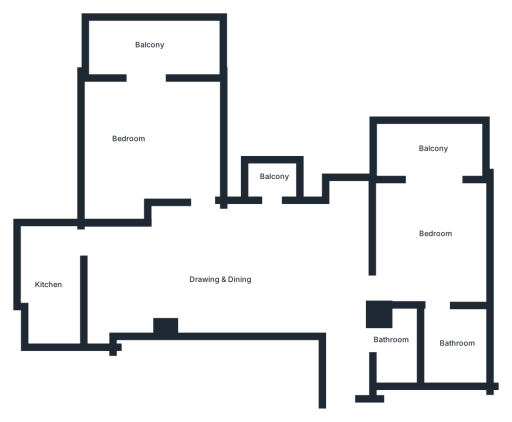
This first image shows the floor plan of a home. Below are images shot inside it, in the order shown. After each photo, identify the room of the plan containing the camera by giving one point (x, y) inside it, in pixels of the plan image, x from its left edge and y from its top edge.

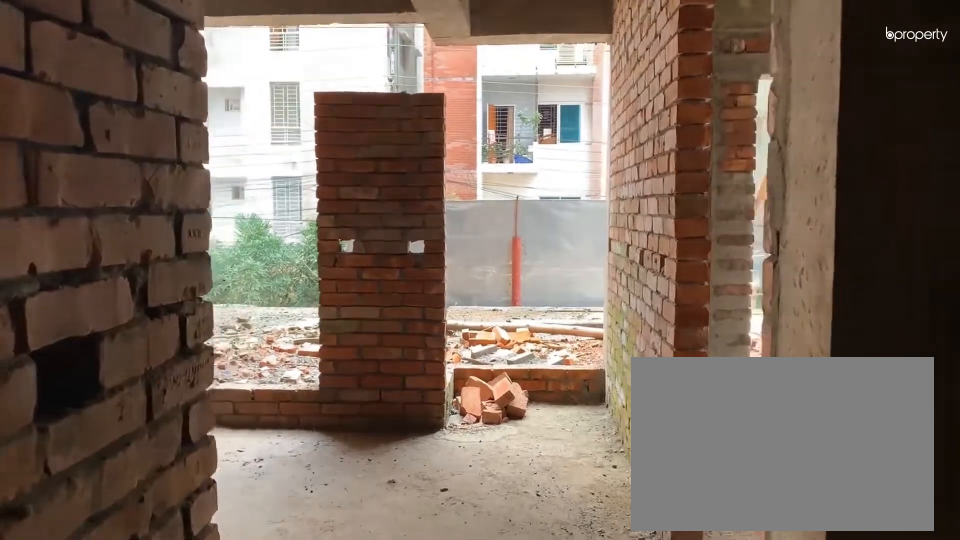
(343, 394)
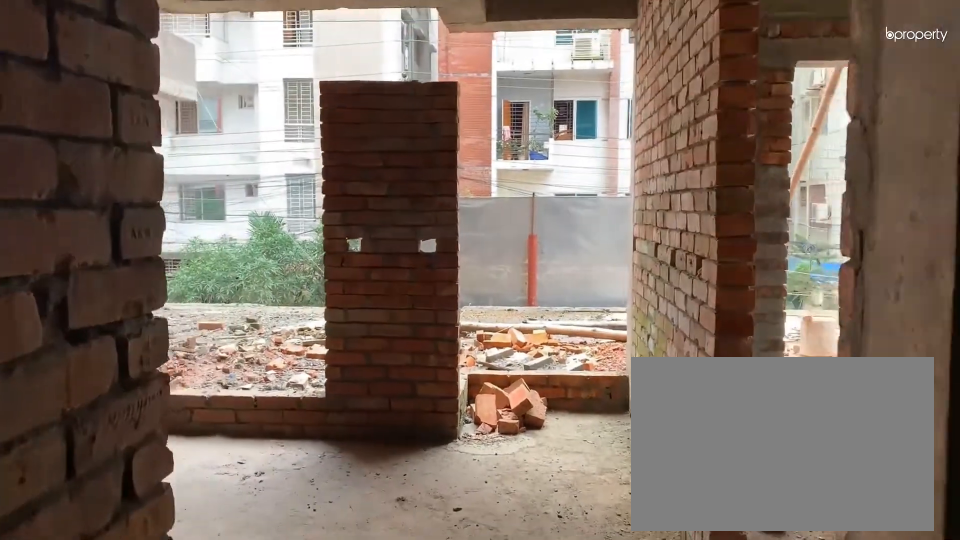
(343, 394)
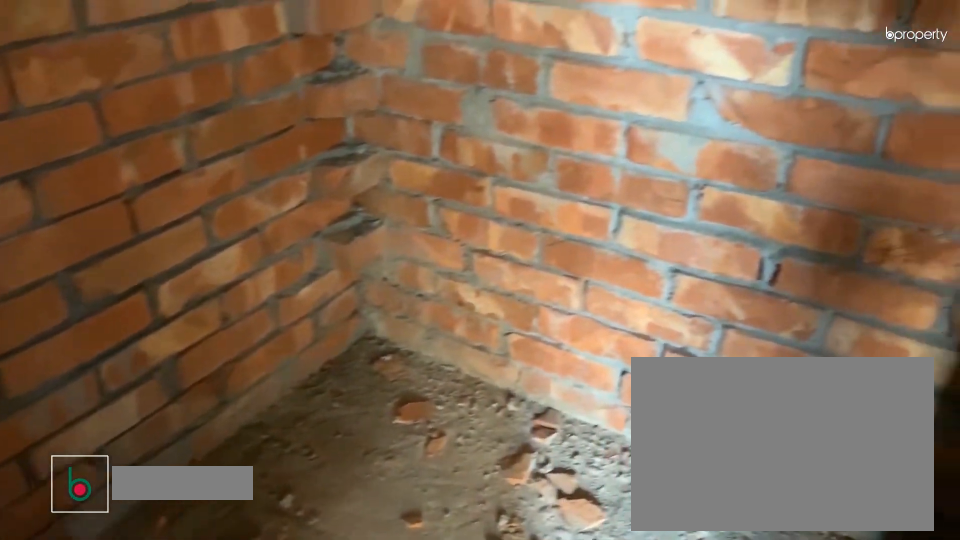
(397, 344)
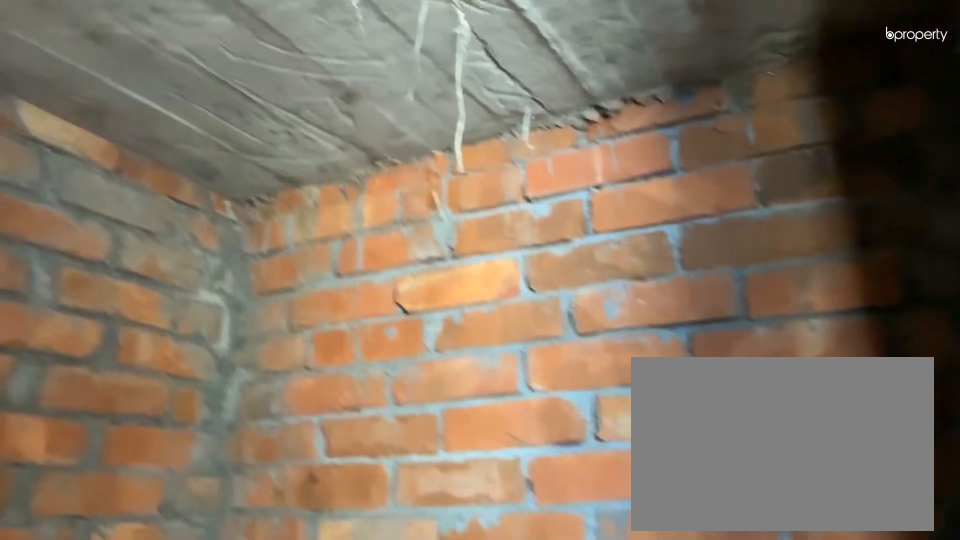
(397, 344)
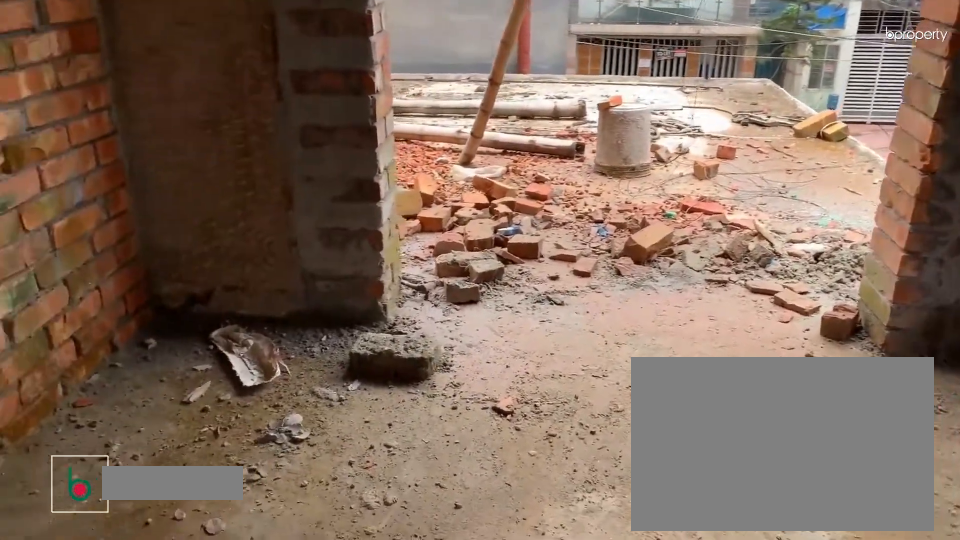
(438, 229)
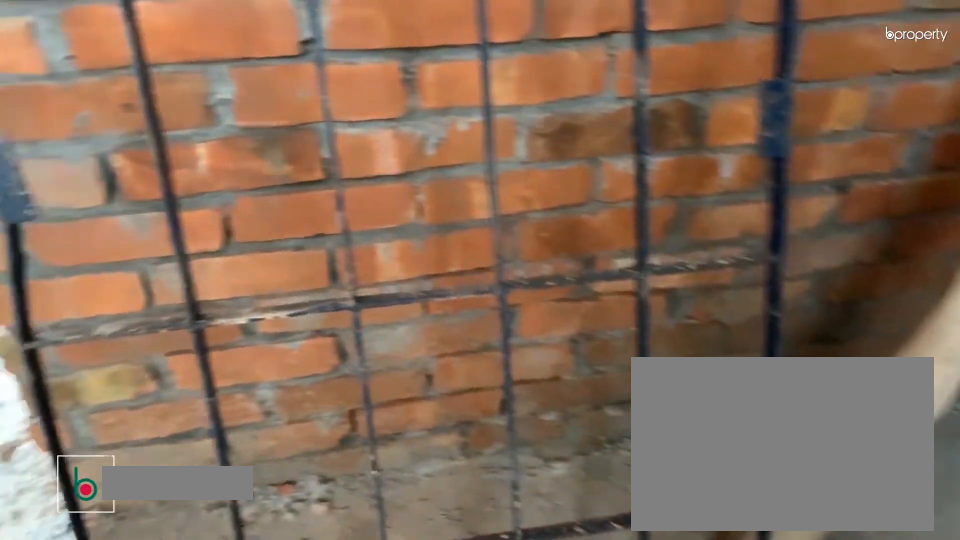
(49, 287)
